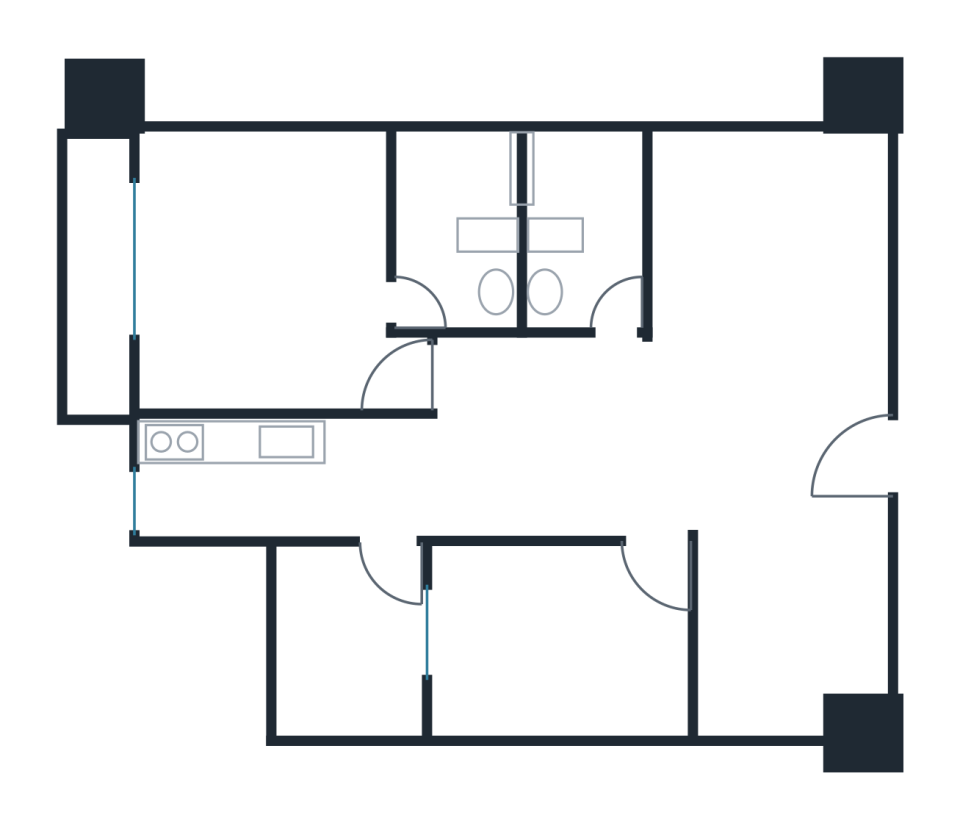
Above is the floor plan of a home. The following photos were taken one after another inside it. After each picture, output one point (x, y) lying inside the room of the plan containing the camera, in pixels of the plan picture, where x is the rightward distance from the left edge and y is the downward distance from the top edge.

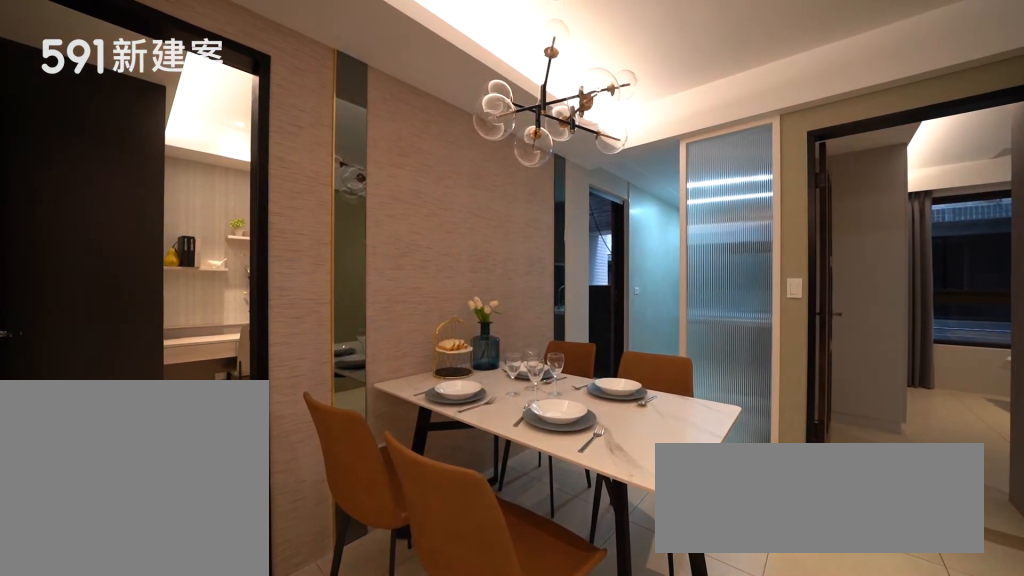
(538, 466)
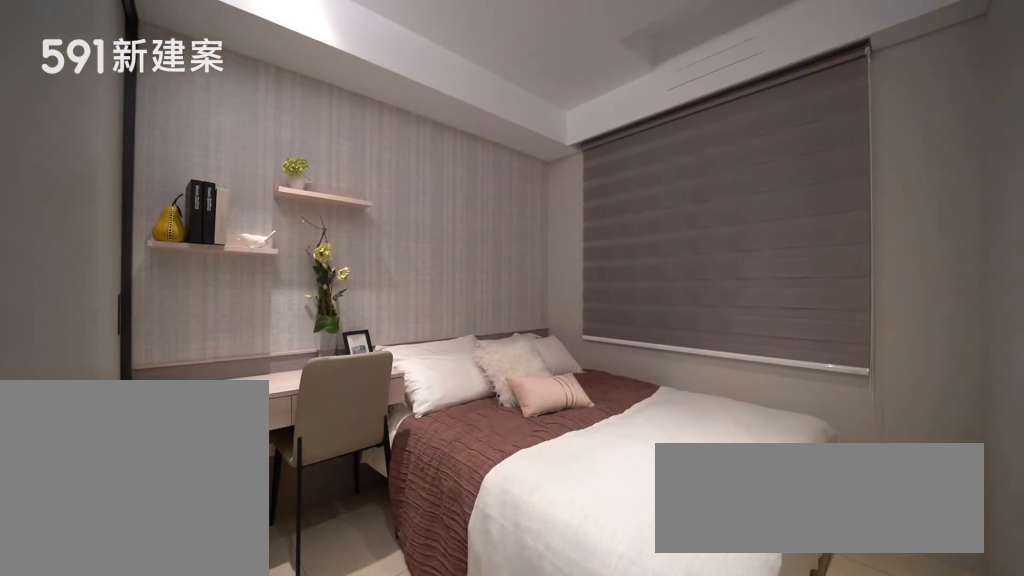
(556, 639)
